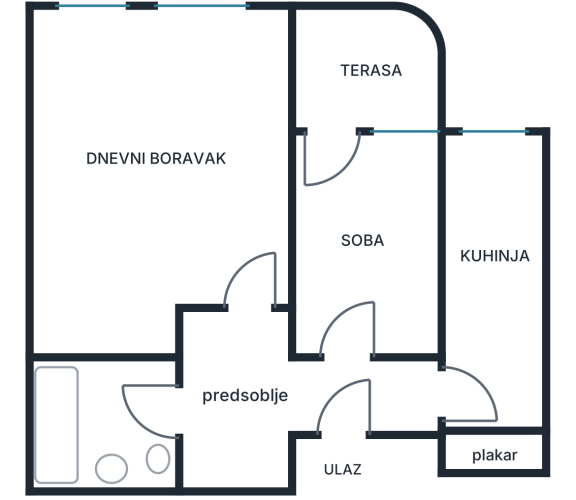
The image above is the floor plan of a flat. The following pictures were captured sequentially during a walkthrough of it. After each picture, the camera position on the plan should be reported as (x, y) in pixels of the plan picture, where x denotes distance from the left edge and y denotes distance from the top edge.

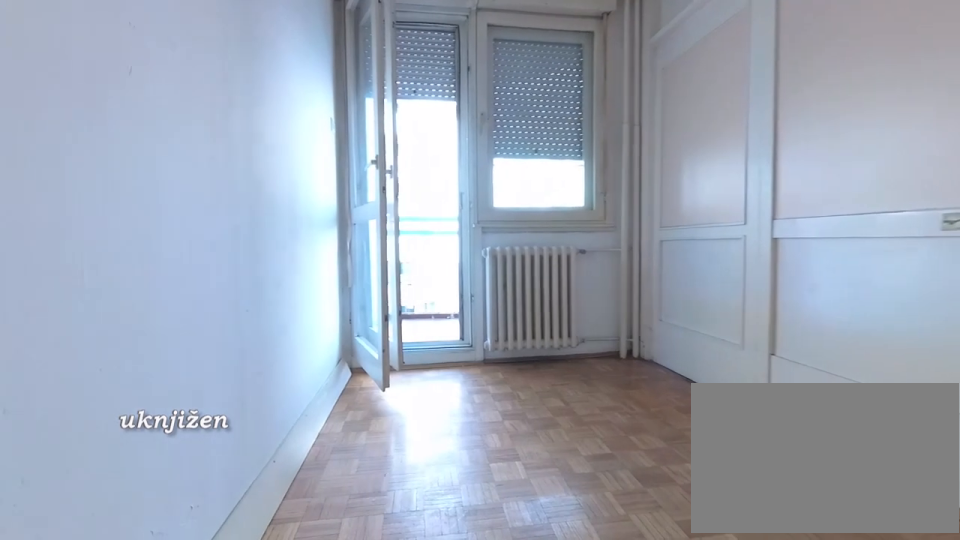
(341, 350)
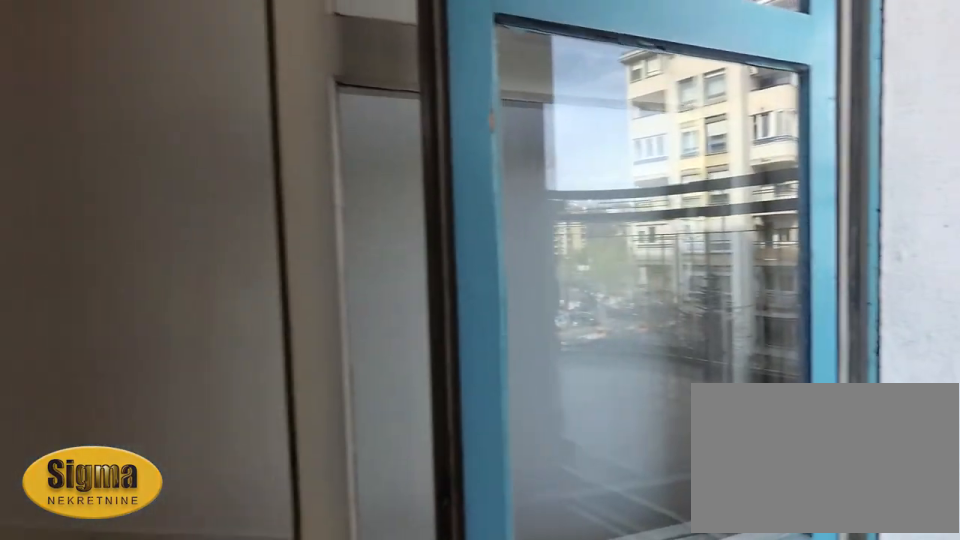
(359, 155)
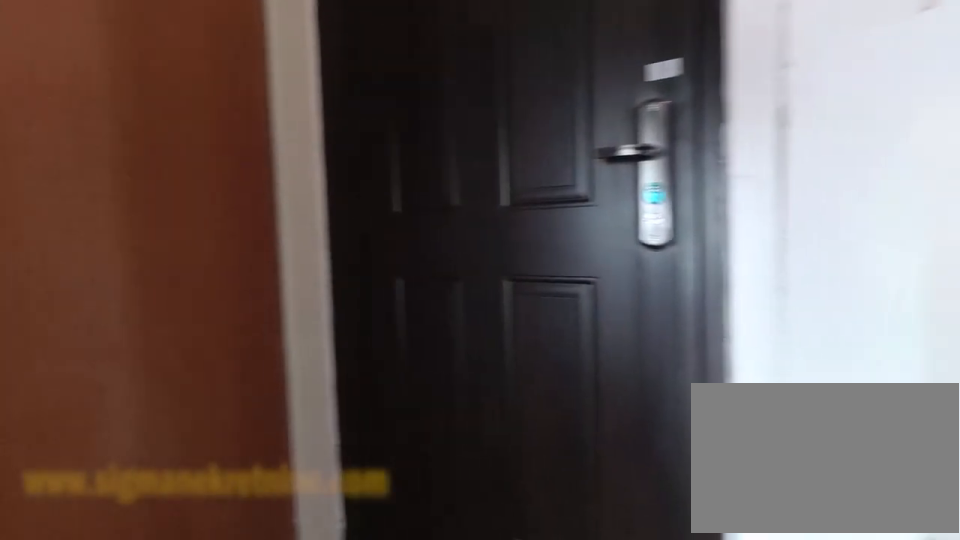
(331, 356)
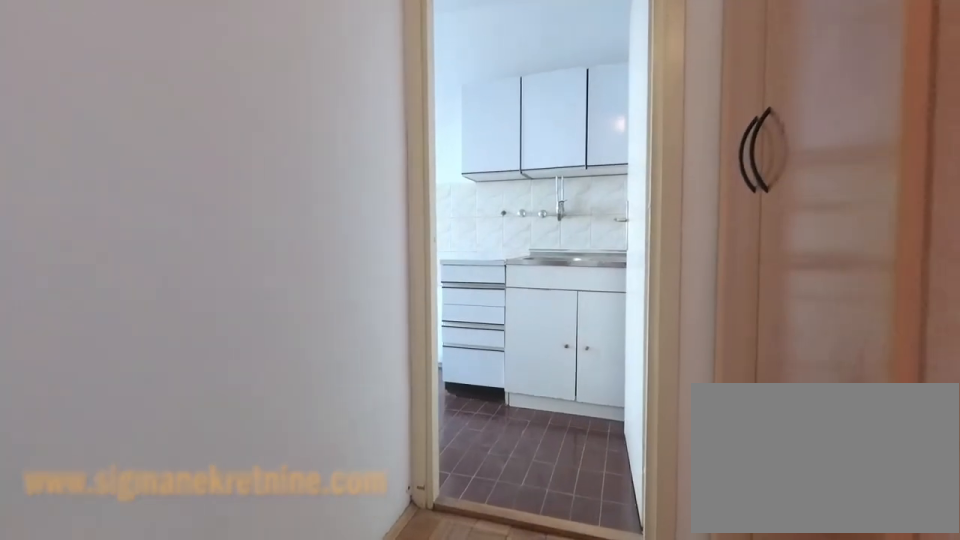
(361, 401)
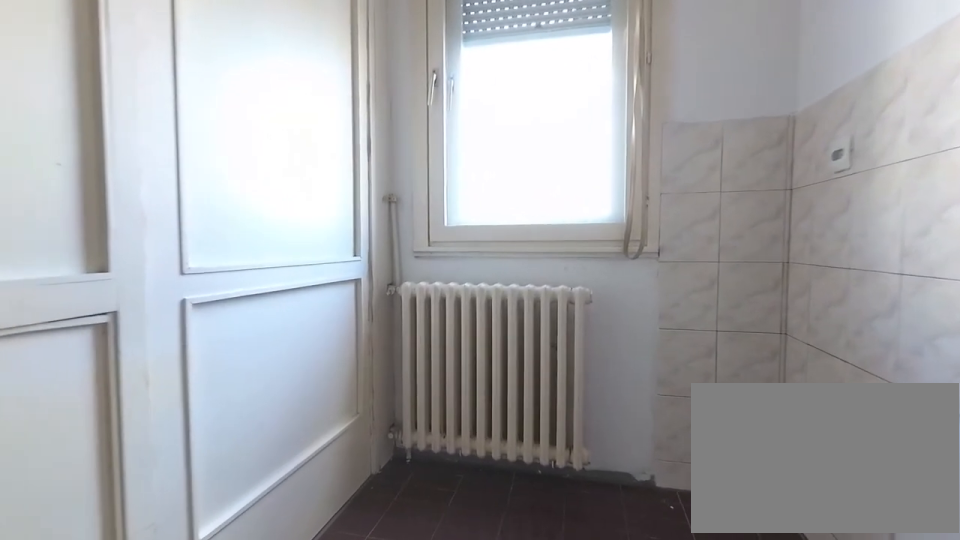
(492, 265)
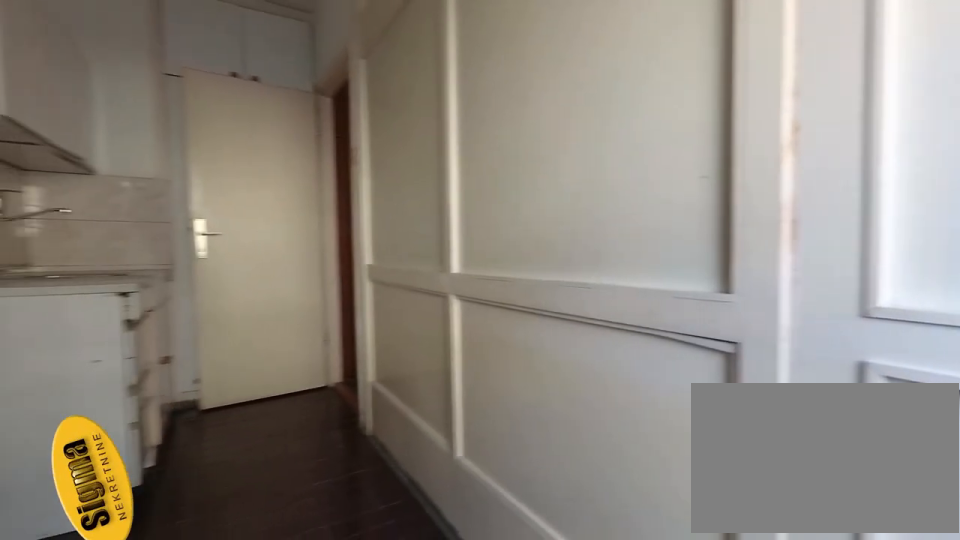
(511, 162)
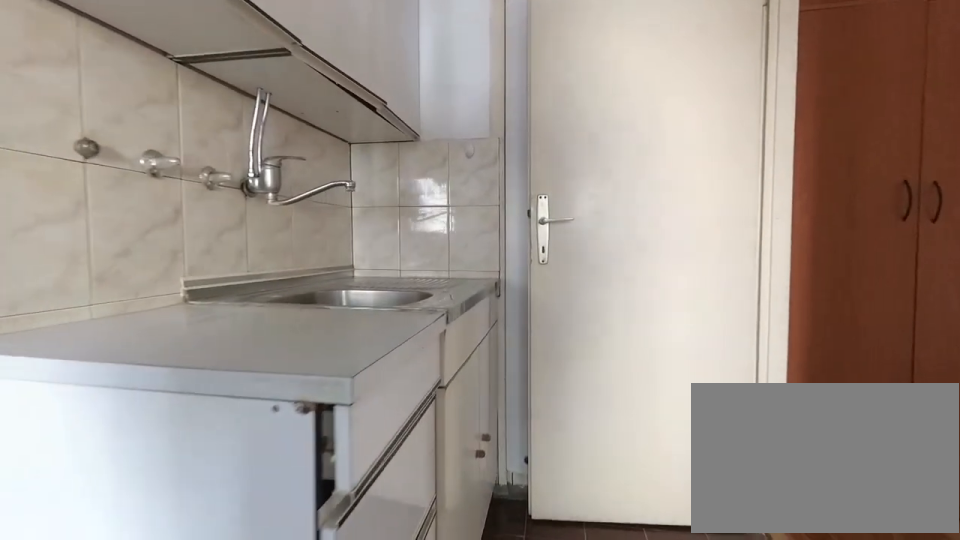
(491, 298)
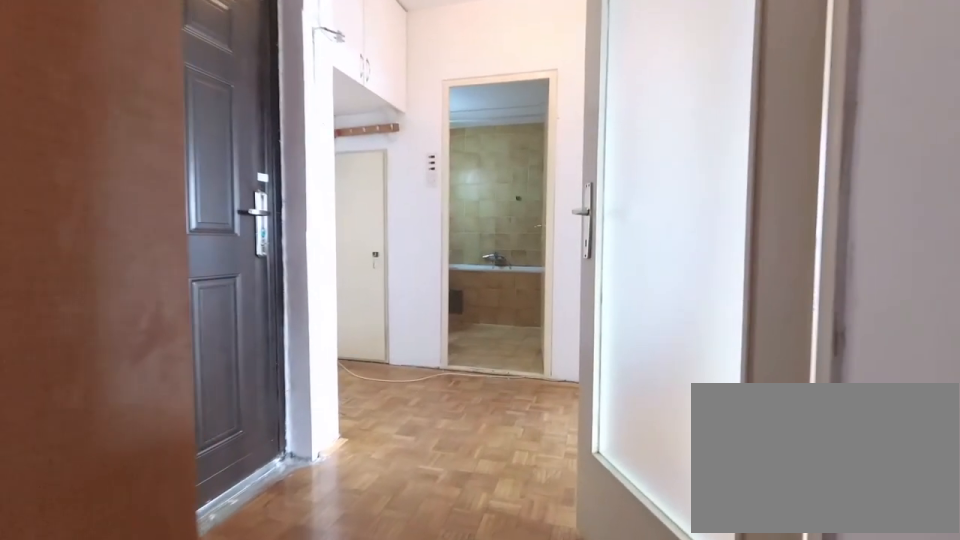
(480, 389)
